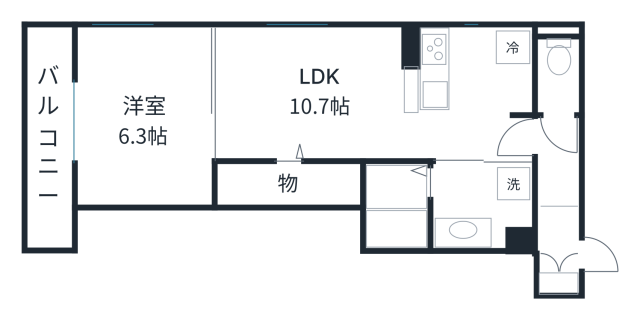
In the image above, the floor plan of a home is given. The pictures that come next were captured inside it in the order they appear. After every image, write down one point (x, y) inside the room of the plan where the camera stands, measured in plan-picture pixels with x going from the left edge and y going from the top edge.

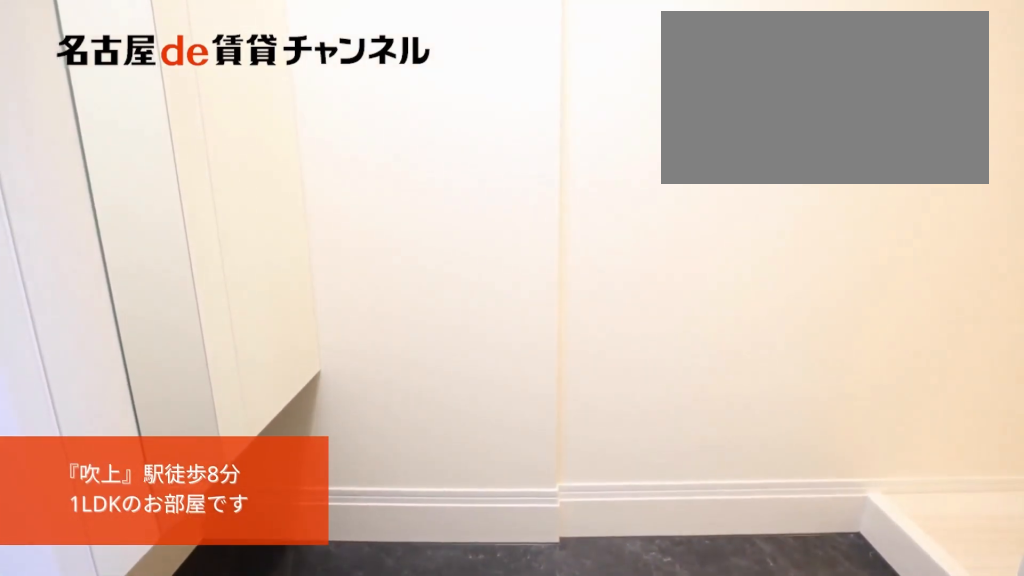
(559, 252)
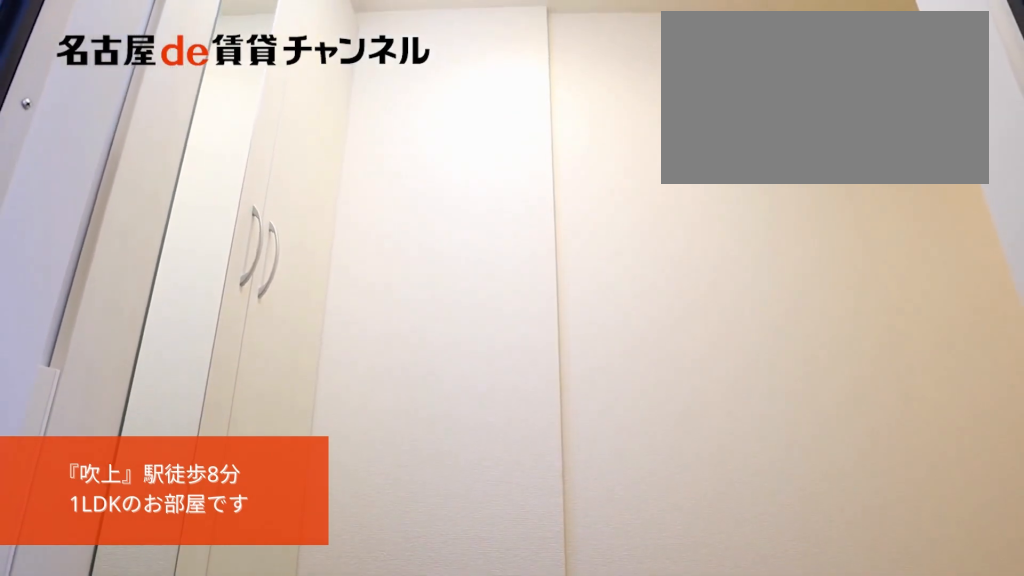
(559, 252)
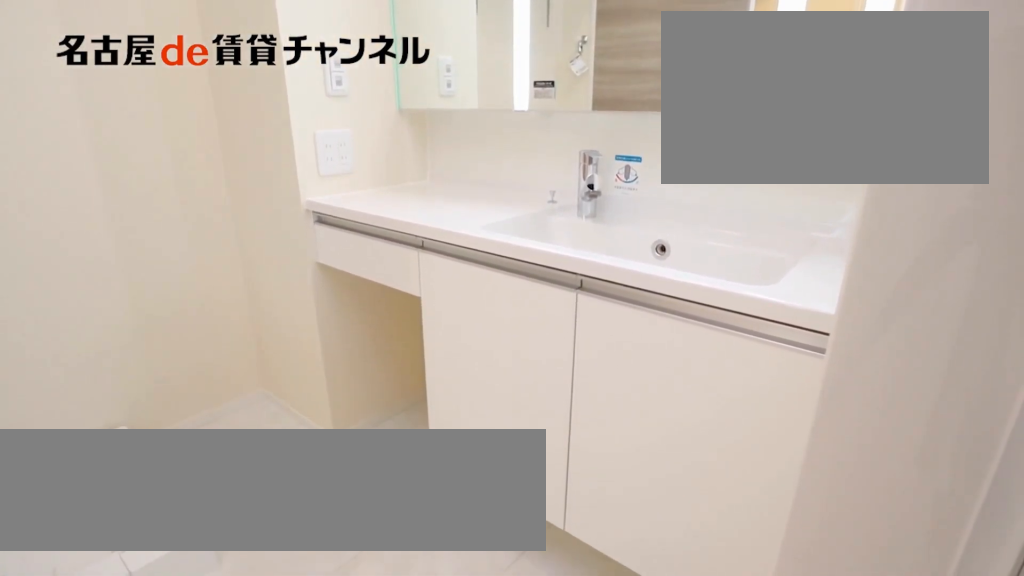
(483, 208)
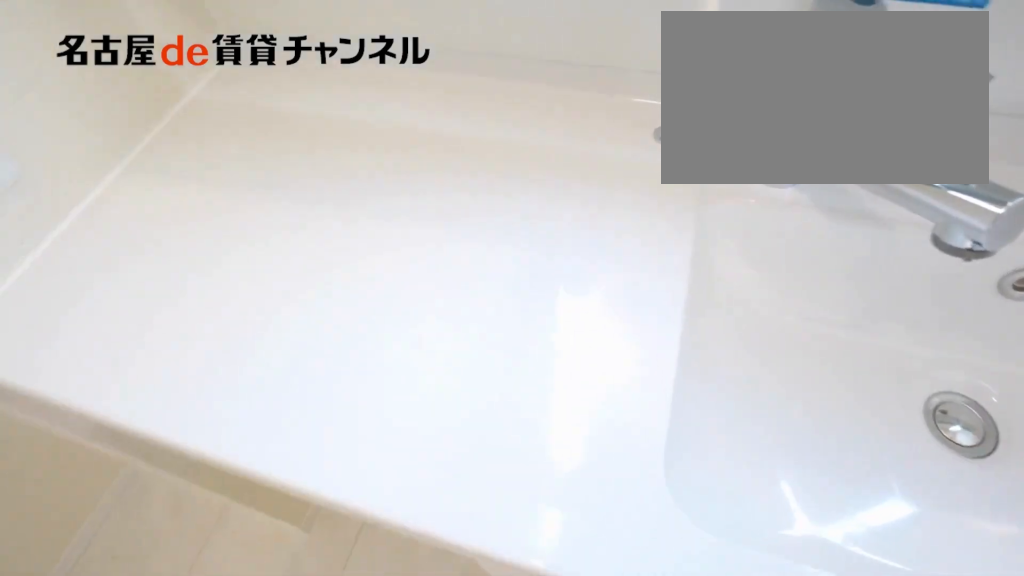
(483, 208)
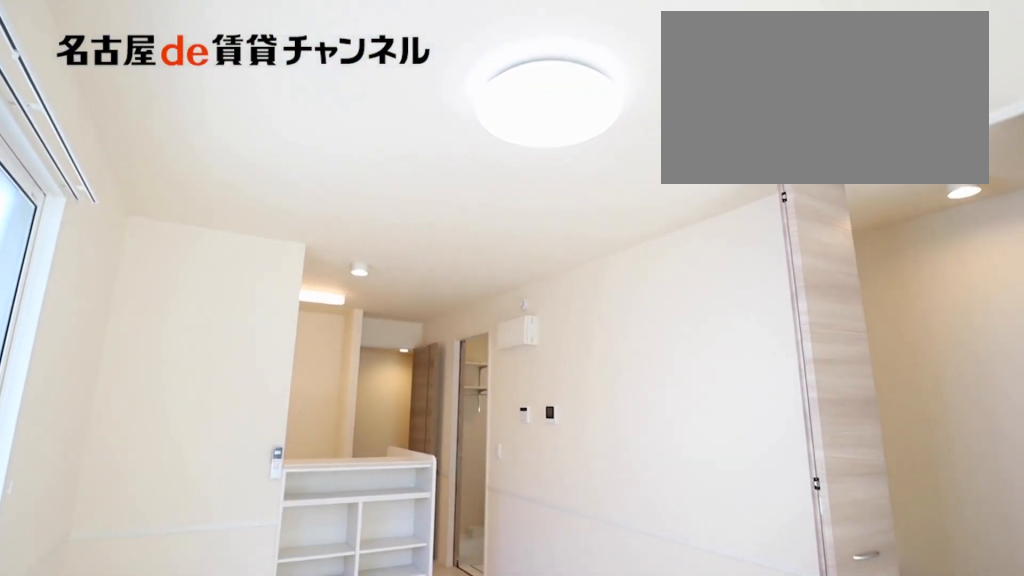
(310, 93)
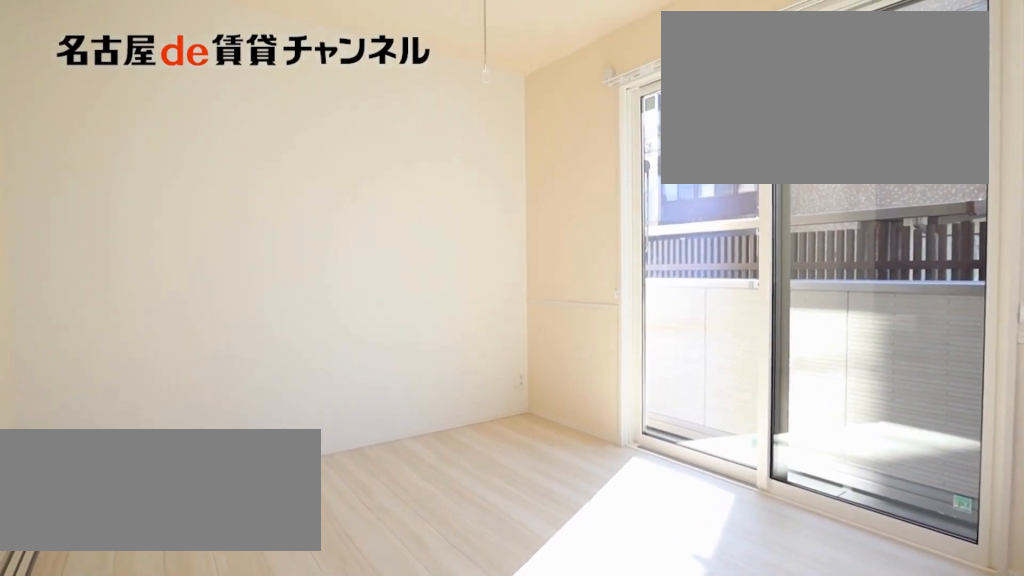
(144, 117)
